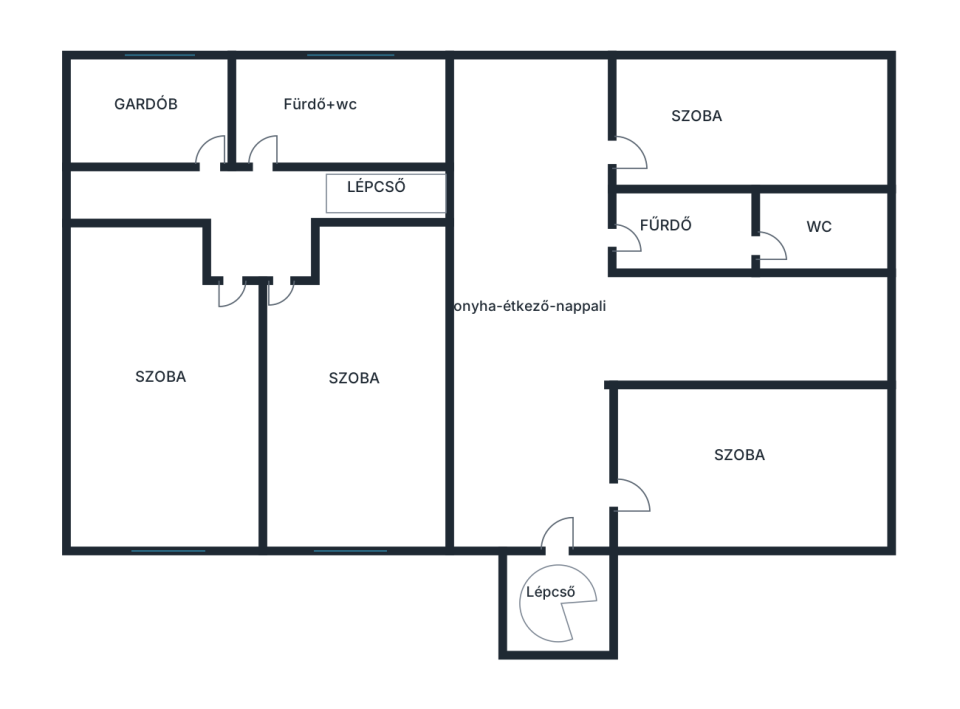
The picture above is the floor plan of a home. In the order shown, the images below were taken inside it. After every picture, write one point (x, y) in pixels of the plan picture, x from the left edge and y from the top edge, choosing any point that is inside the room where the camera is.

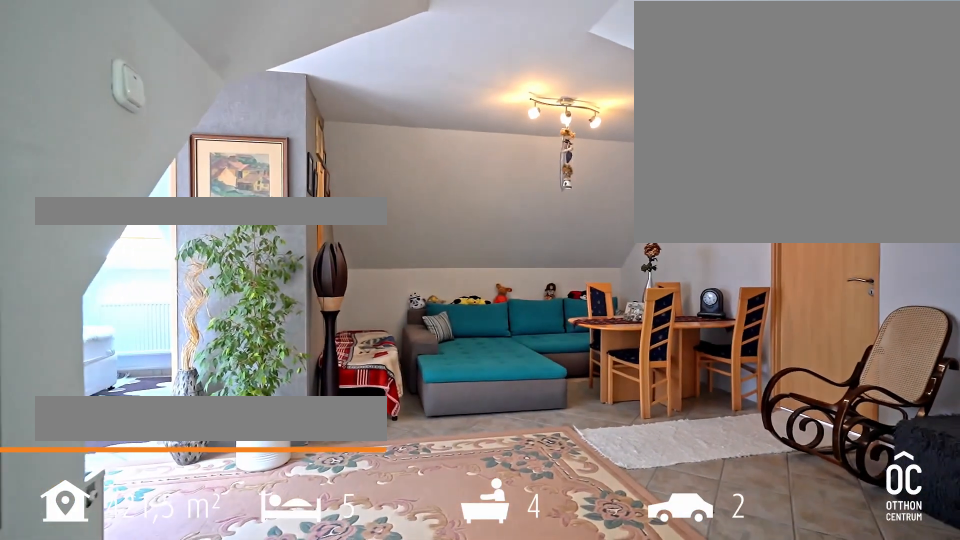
(584, 324)
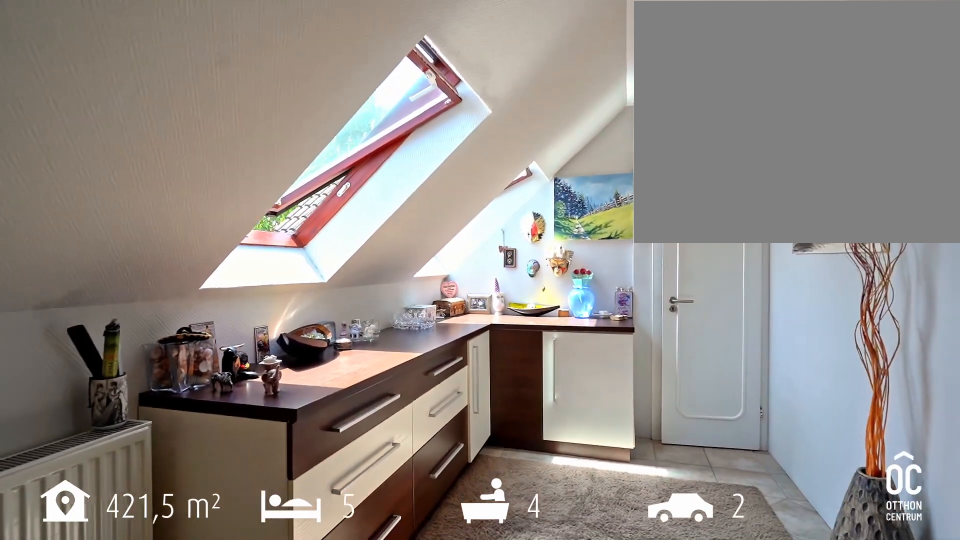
(584, 324)
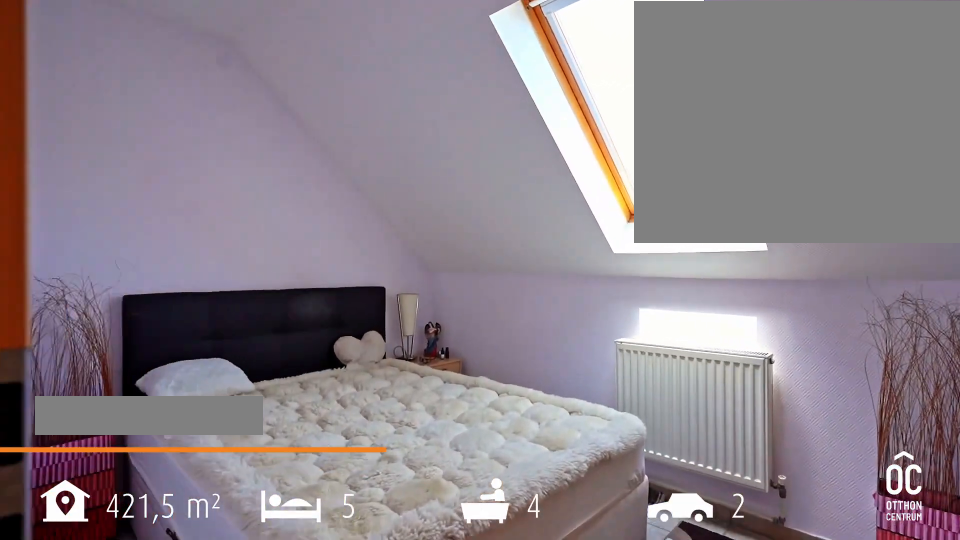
(753, 123)
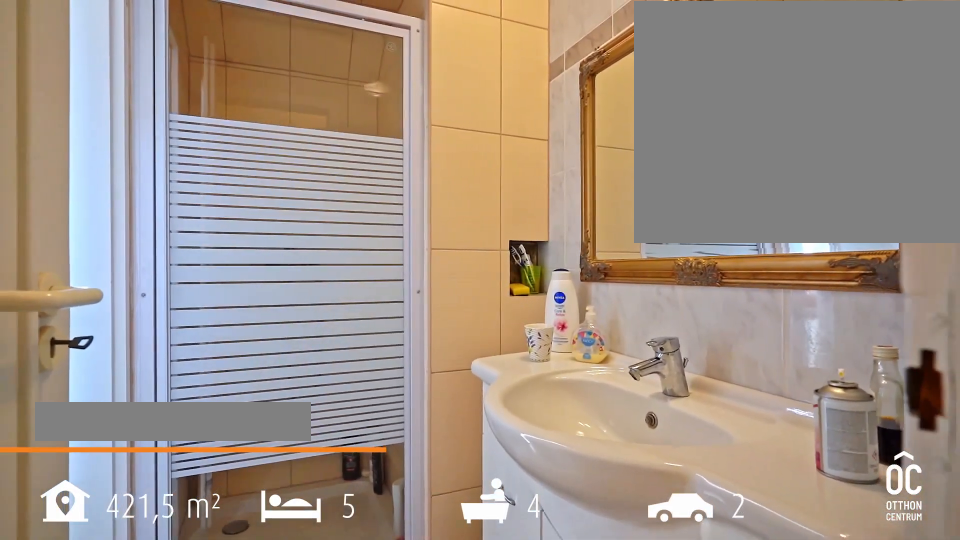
(683, 229)
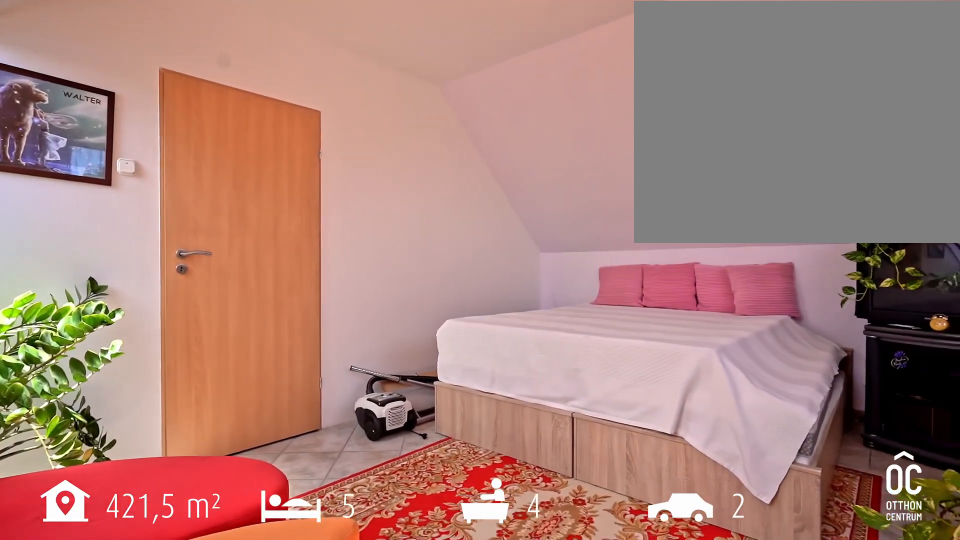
(753, 469)
